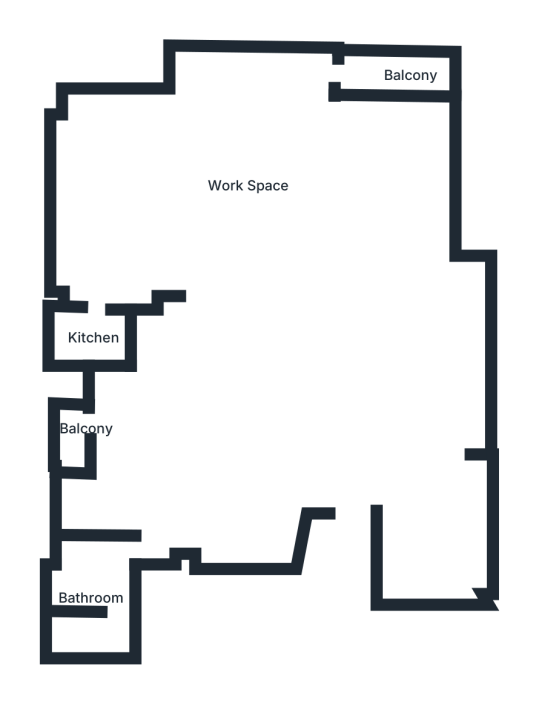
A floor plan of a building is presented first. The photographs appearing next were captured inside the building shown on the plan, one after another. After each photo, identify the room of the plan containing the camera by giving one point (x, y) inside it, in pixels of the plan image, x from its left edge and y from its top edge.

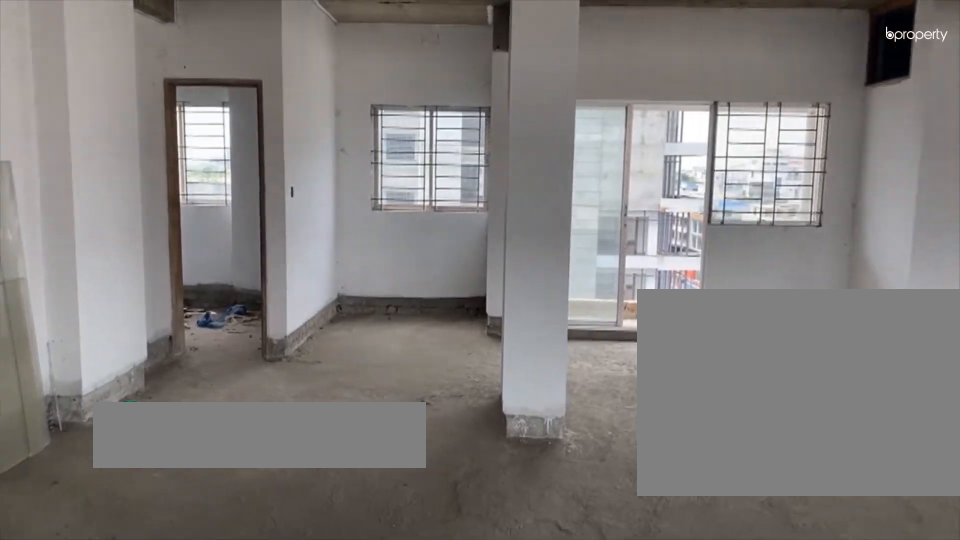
(297, 399)
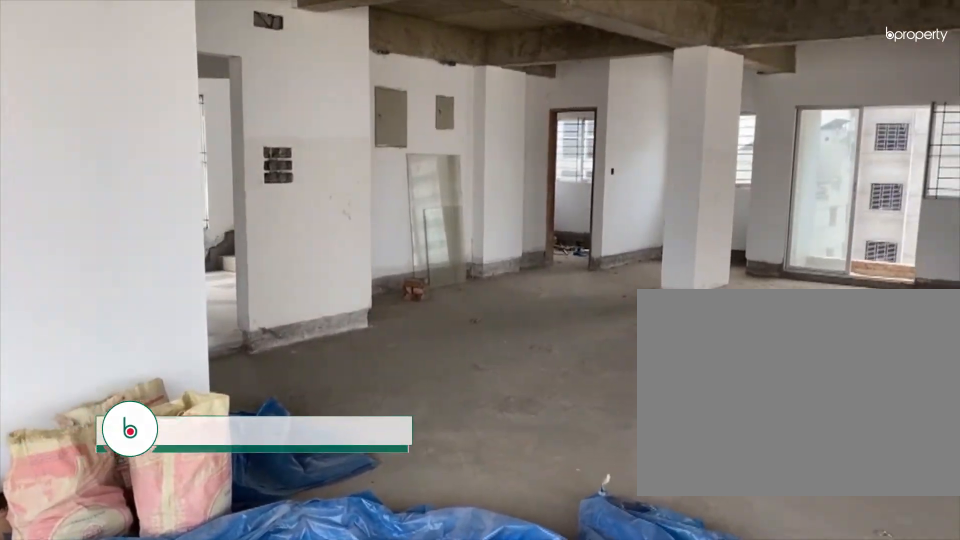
(399, 407)
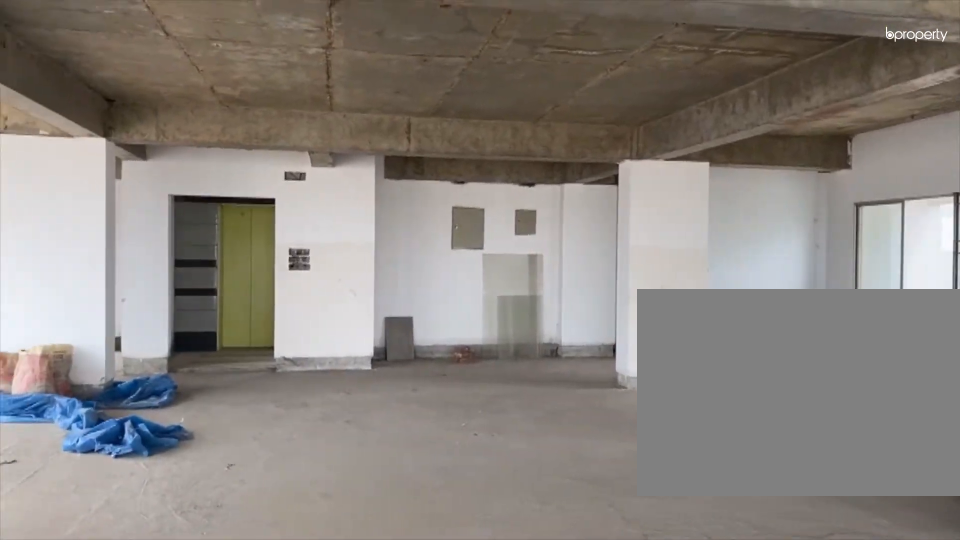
(215, 239)
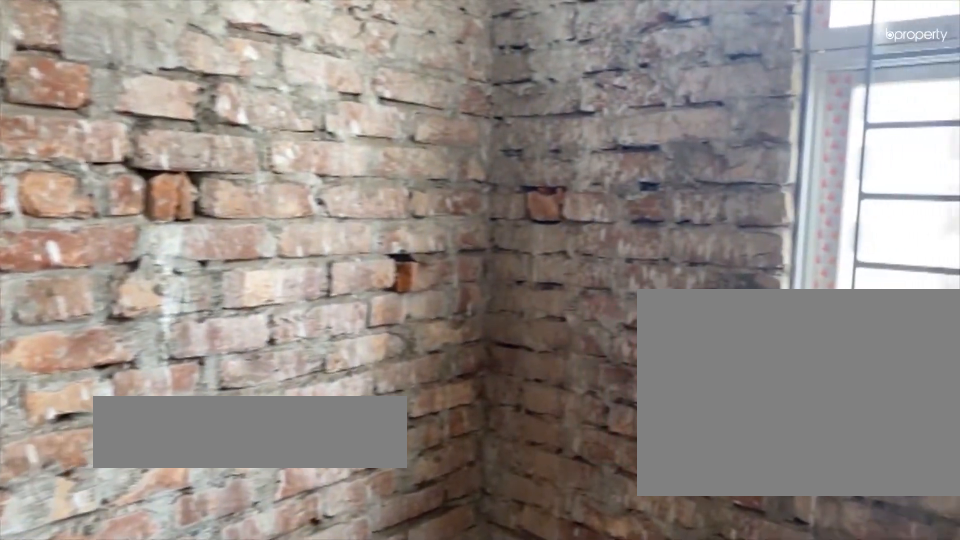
(94, 338)
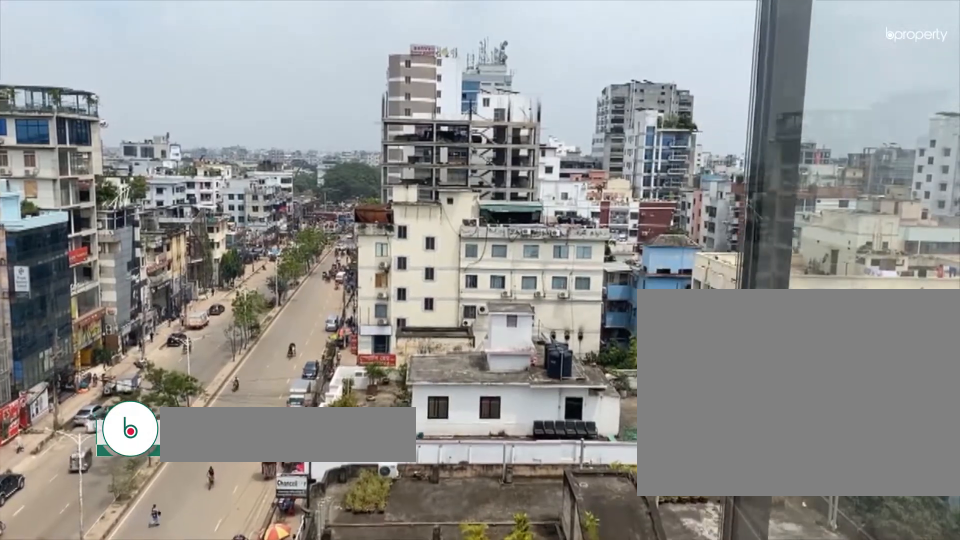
(387, 74)
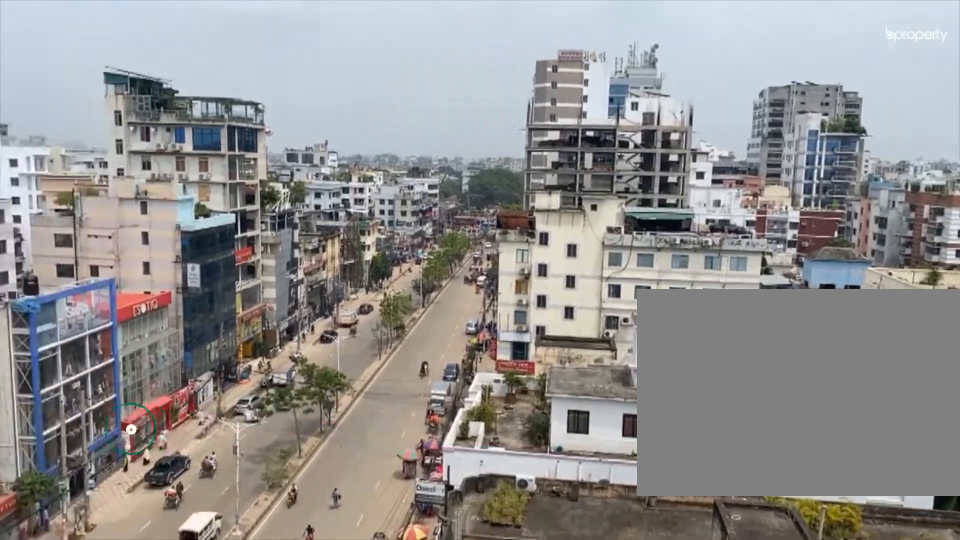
(387, 74)
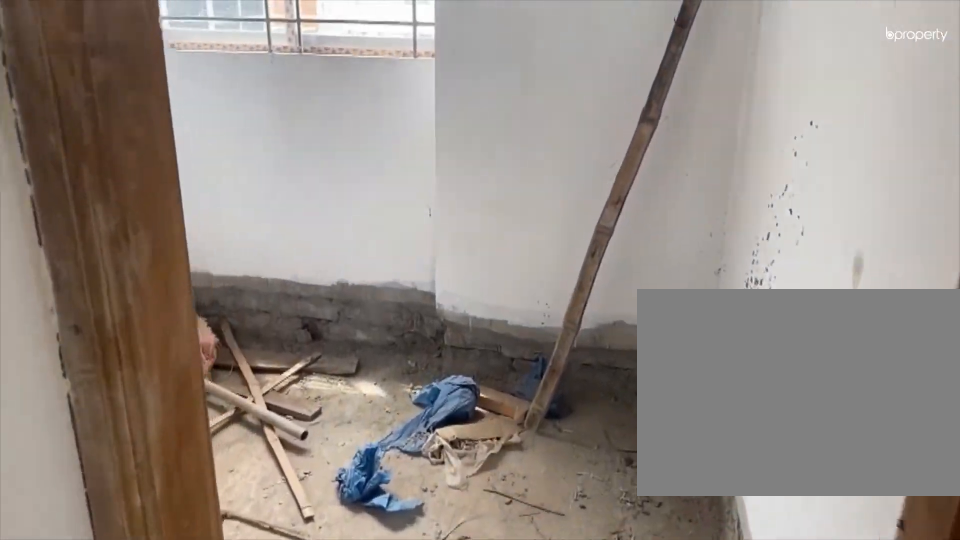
(110, 581)
